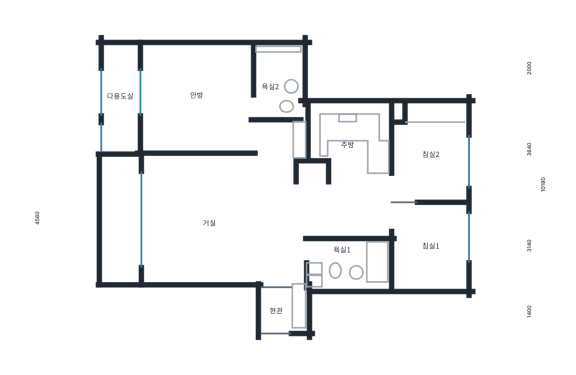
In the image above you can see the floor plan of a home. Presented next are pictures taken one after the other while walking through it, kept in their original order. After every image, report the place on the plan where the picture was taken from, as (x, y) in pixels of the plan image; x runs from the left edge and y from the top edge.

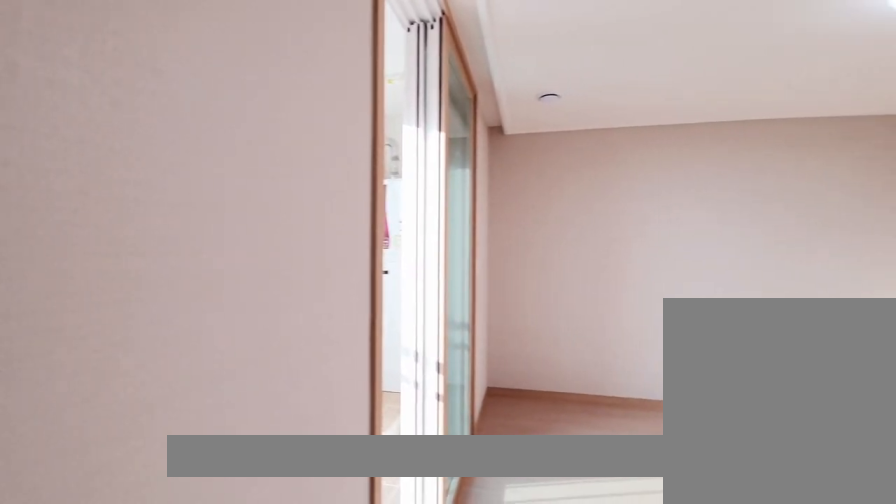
(188, 104)
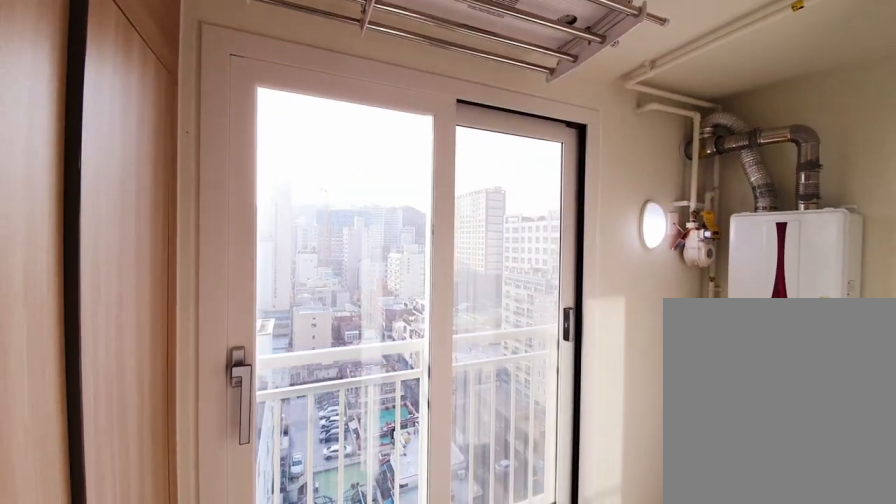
(135, 111)
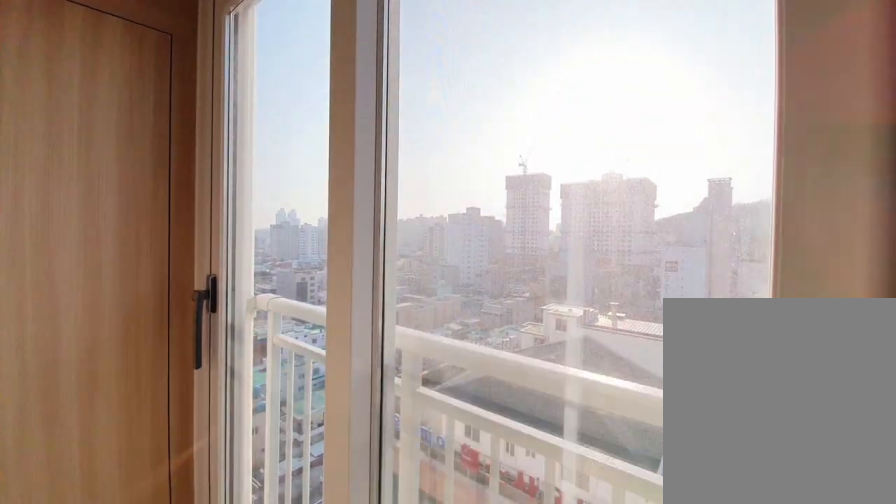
(135, 111)
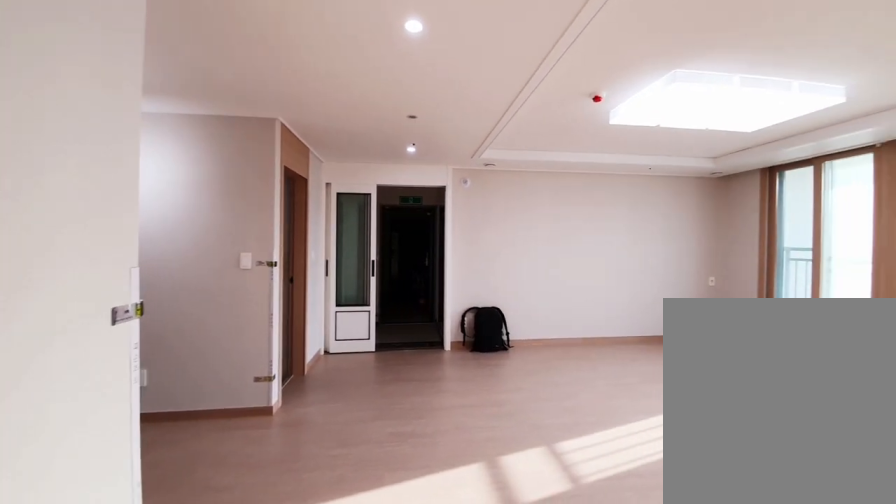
(272, 149)
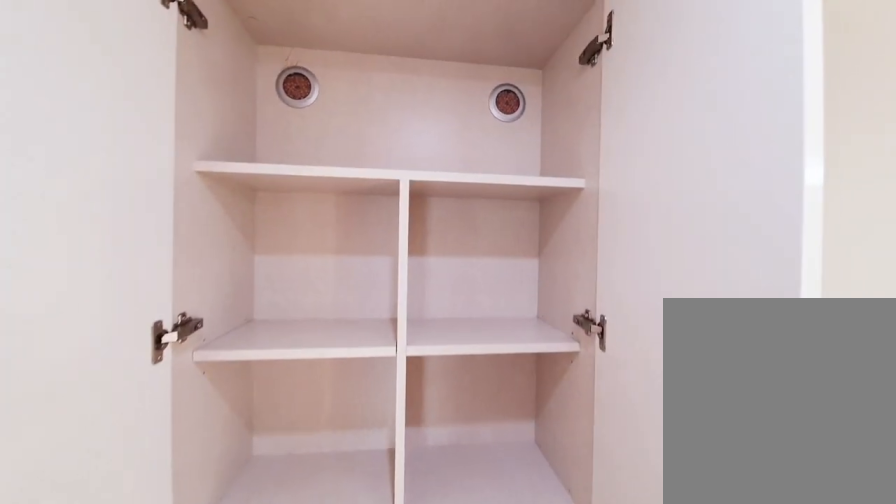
(272, 149)
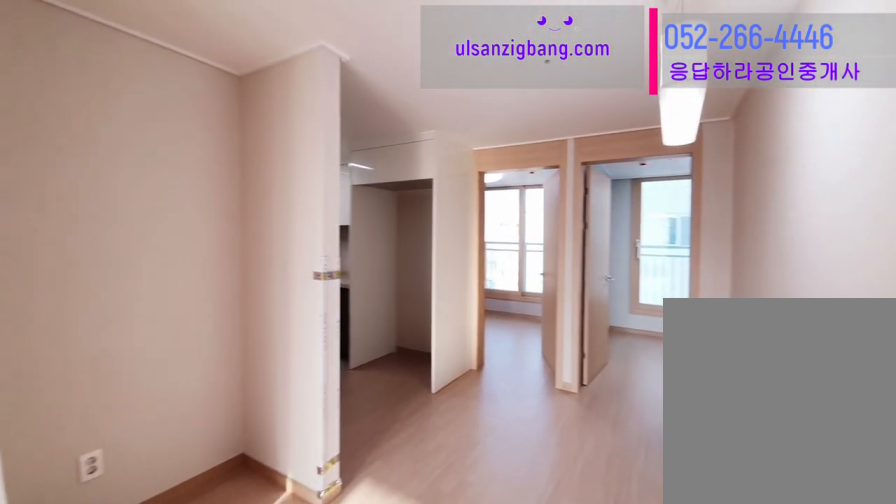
(281, 197)
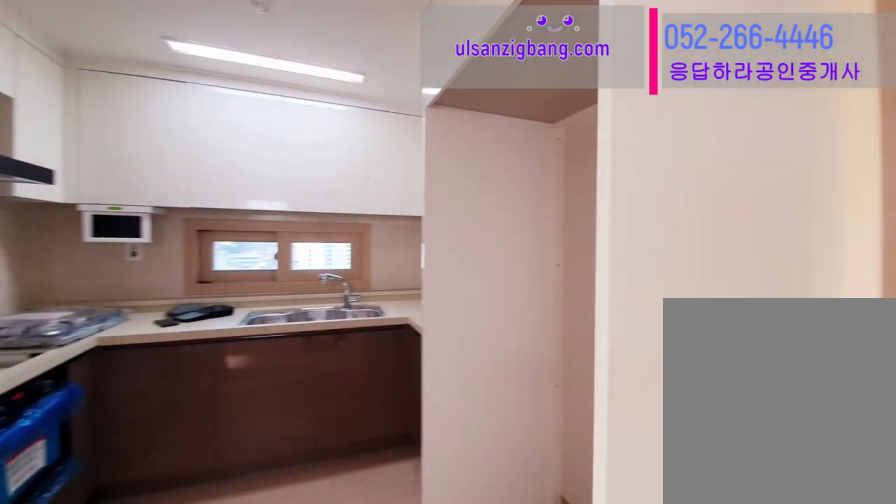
(352, 152)
